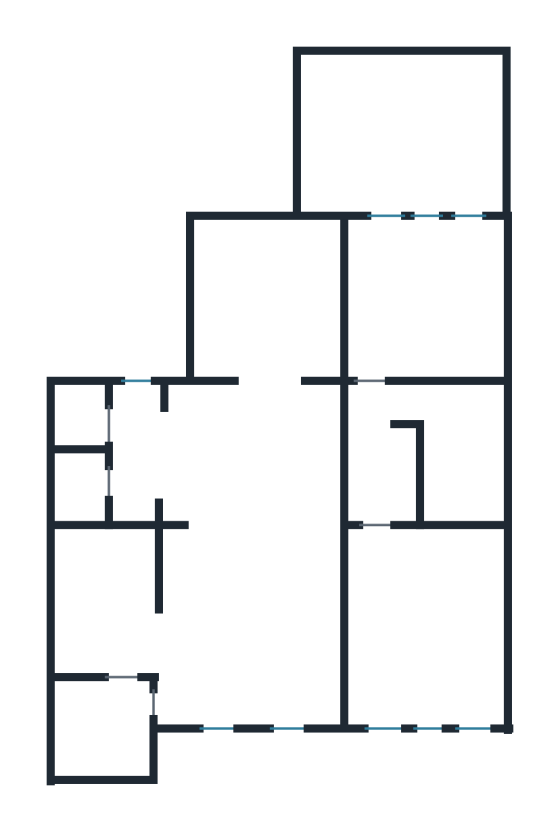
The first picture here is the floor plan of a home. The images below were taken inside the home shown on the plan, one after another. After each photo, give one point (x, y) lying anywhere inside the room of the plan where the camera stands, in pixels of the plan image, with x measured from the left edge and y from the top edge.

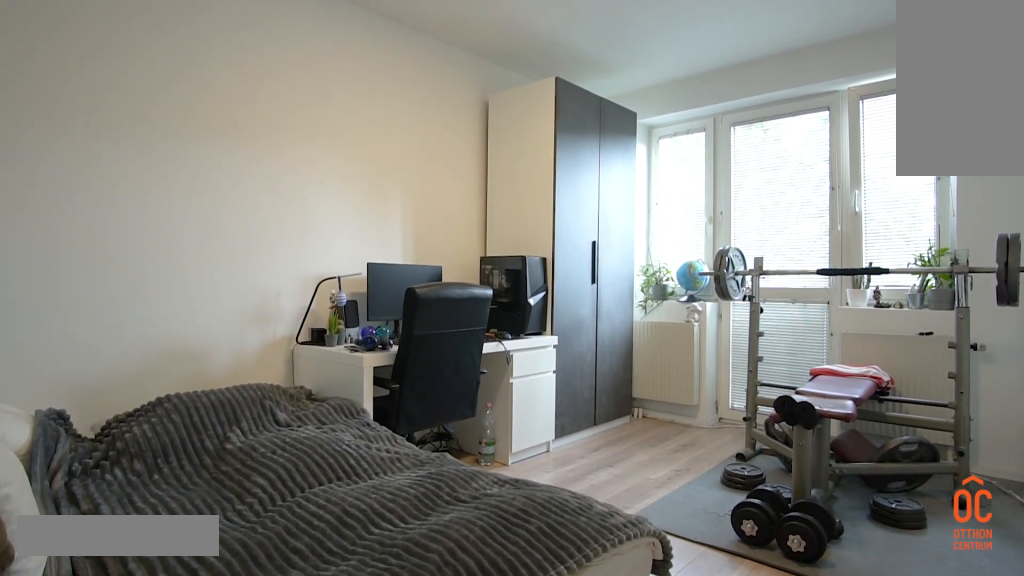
(448, 627)
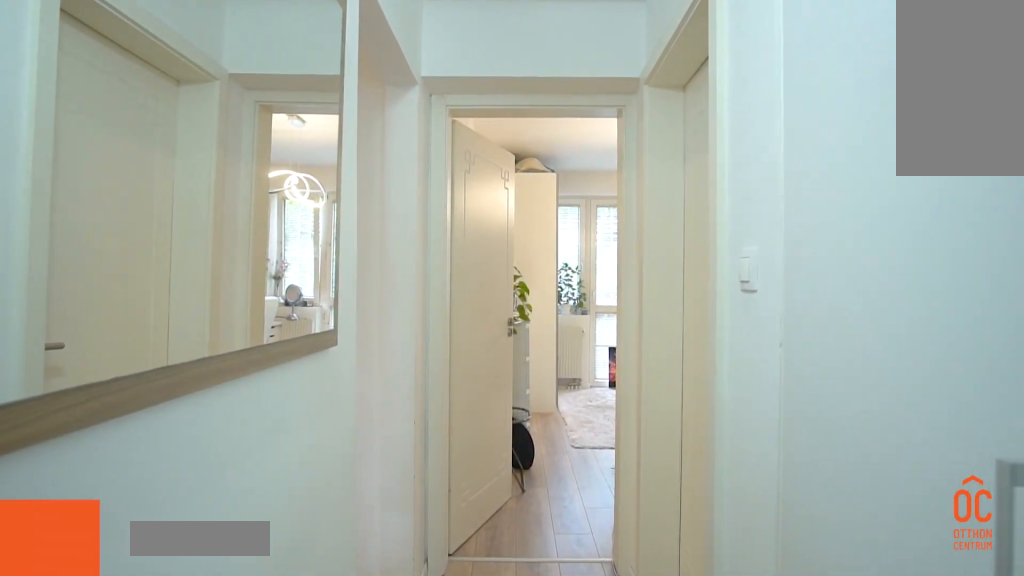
(369, 467)
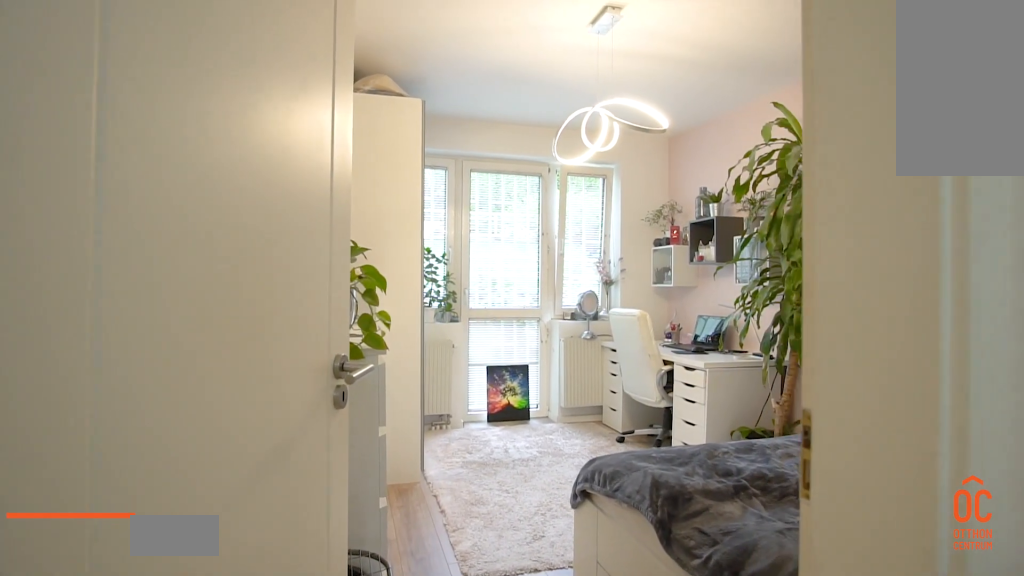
(440, 296)
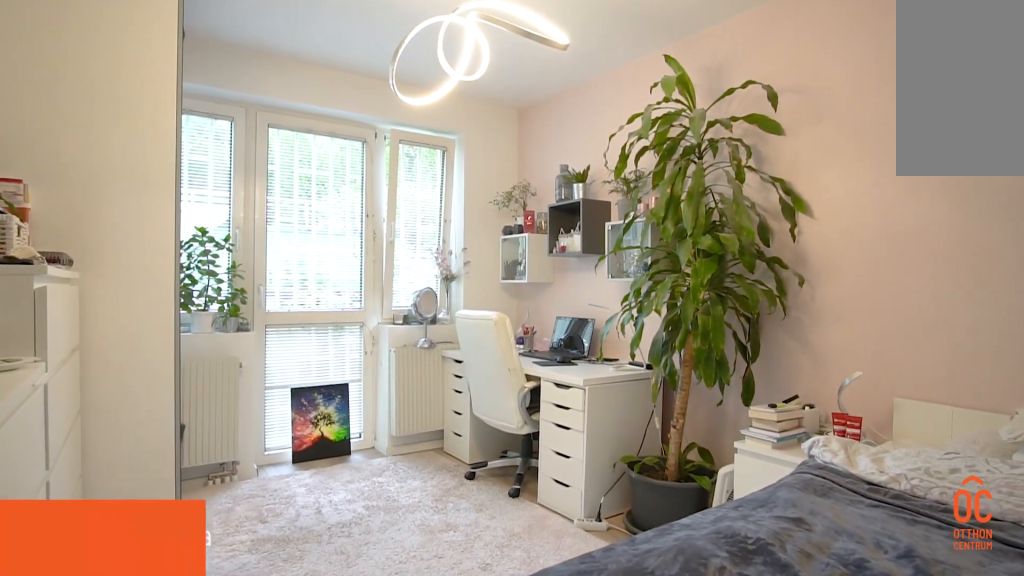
(440, 296)
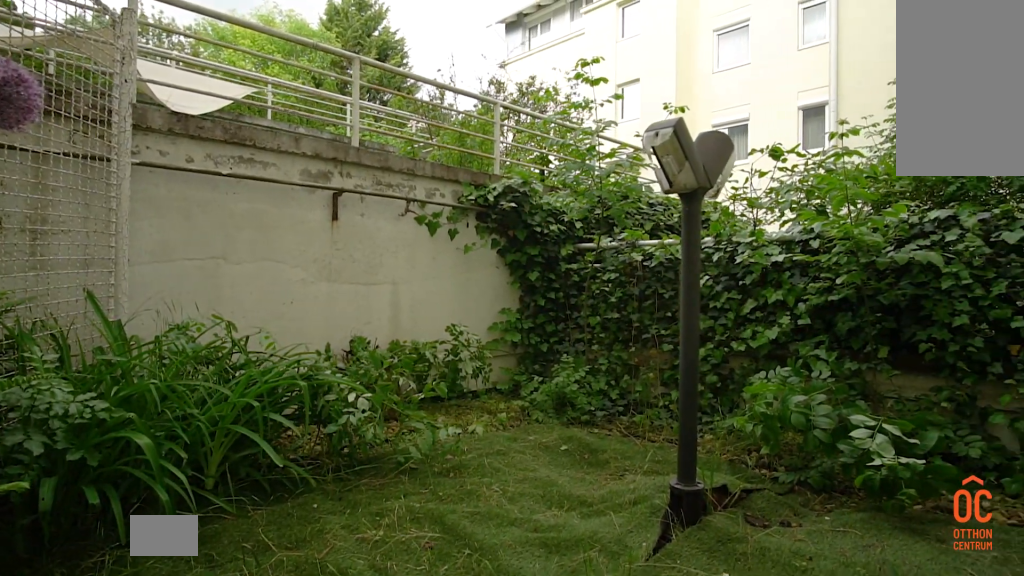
(410, 128)
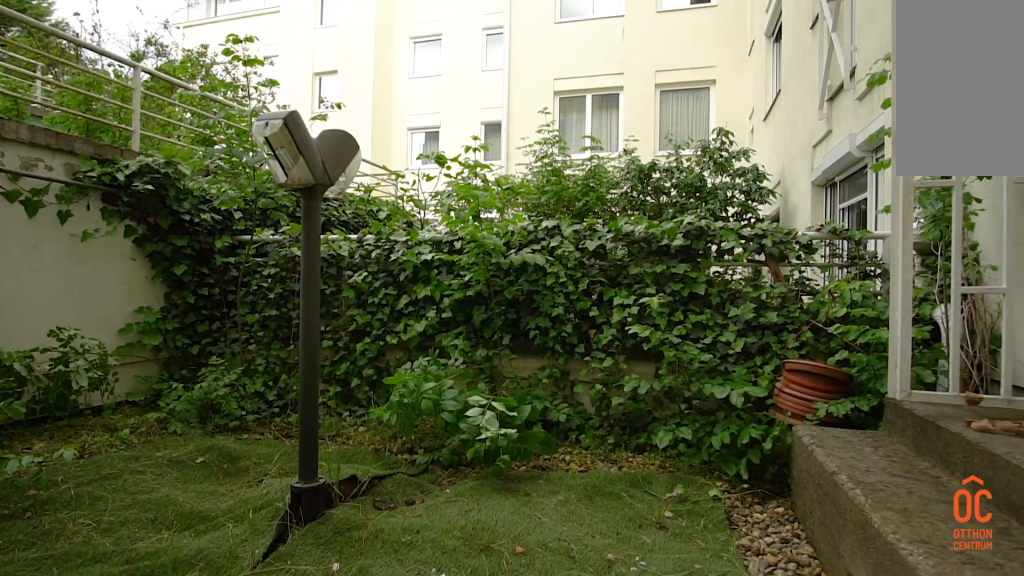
(410, 129)
